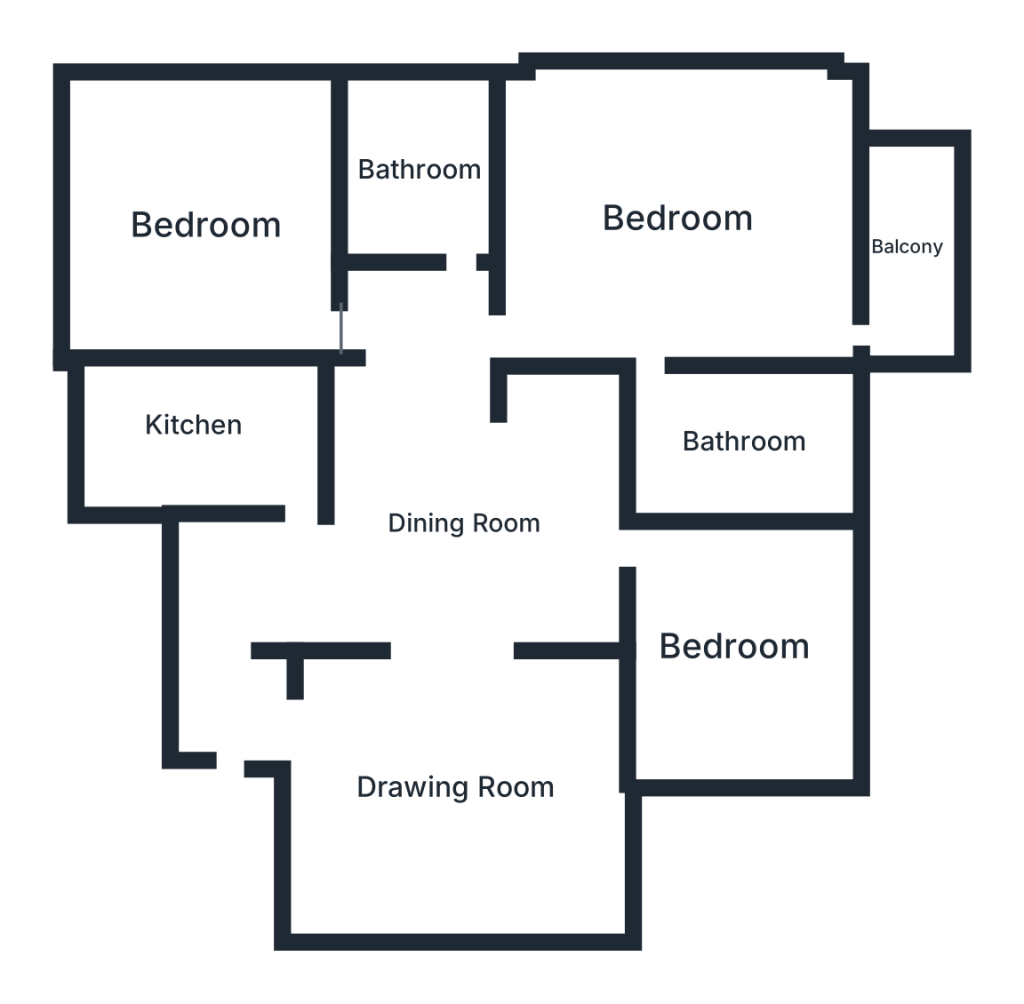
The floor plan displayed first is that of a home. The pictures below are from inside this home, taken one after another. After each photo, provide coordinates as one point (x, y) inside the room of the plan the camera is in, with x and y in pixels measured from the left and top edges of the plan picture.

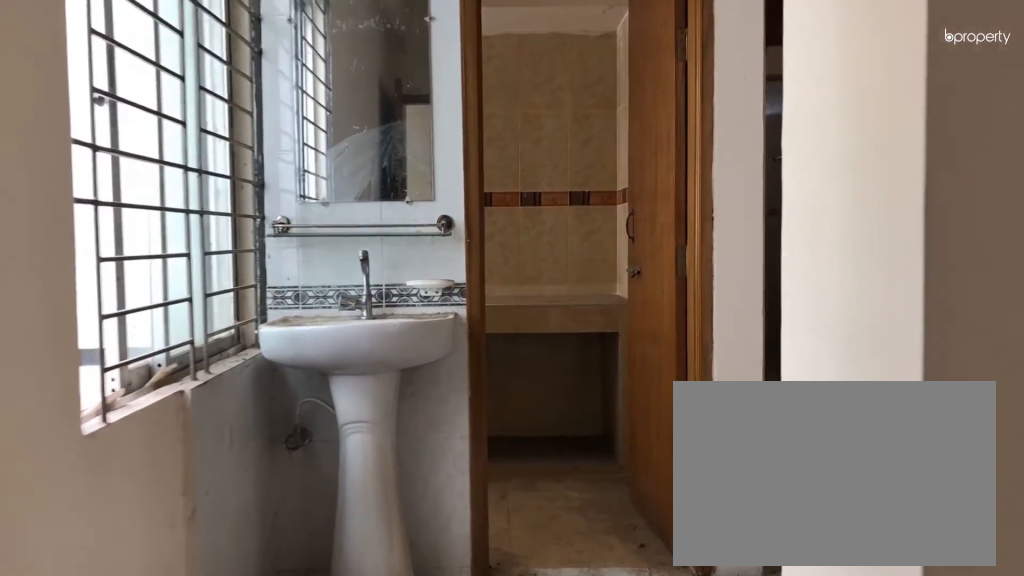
(236, 616)
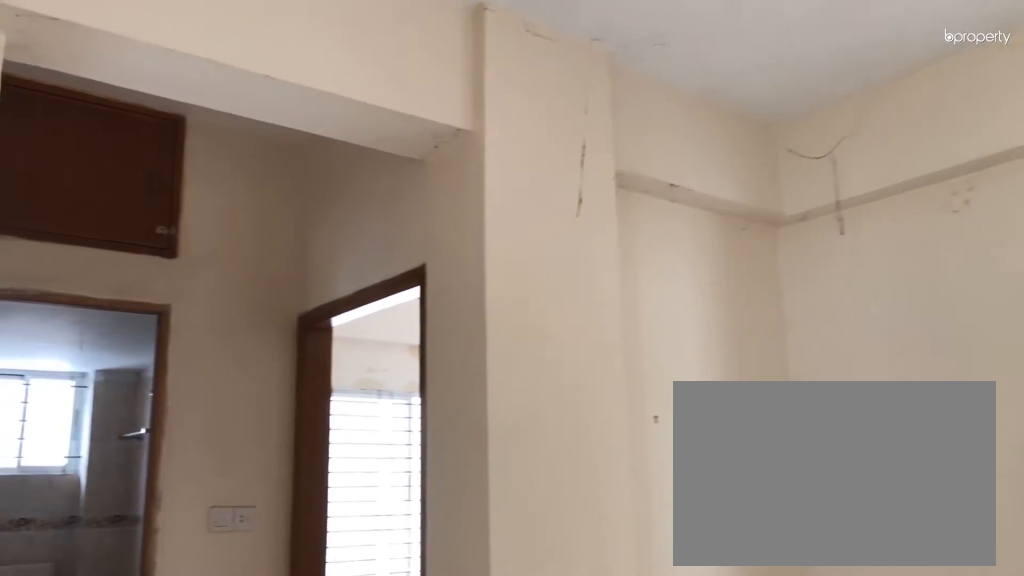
(464, 524)
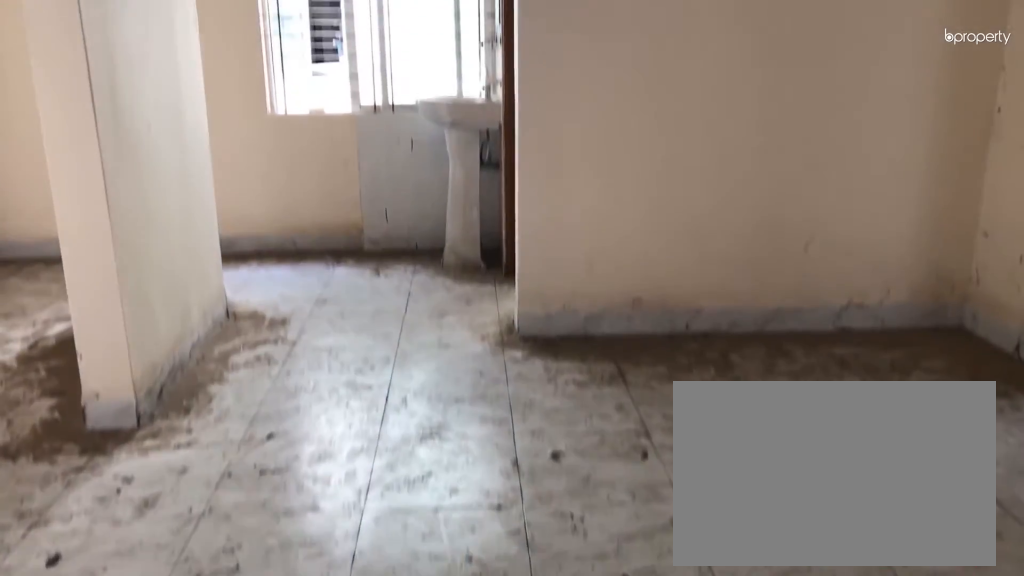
(464, 524)
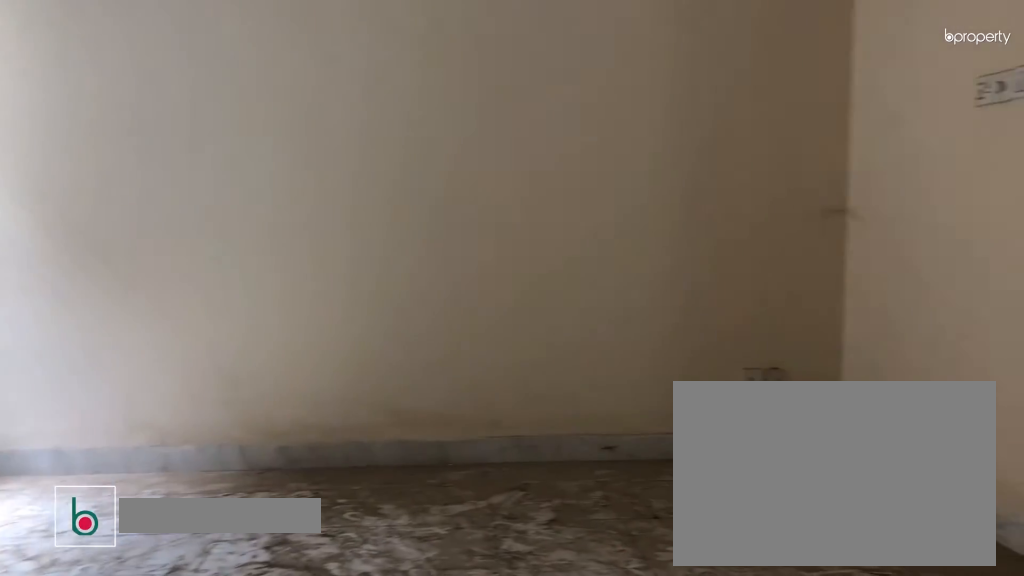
(463, 791)
